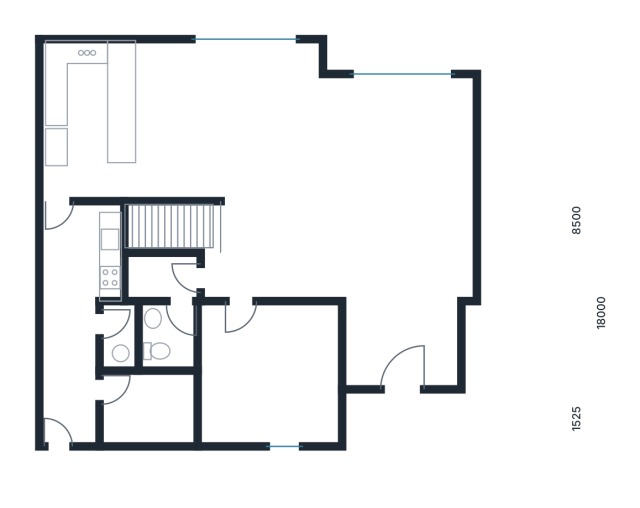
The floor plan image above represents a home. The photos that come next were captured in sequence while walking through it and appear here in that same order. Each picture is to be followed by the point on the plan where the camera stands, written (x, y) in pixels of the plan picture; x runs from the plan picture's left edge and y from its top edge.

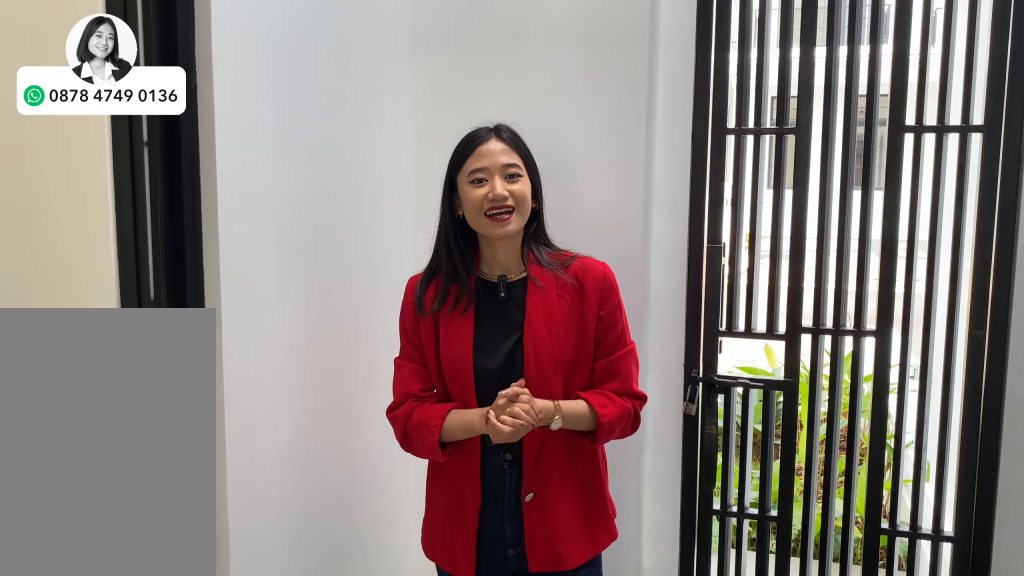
(71, 402)
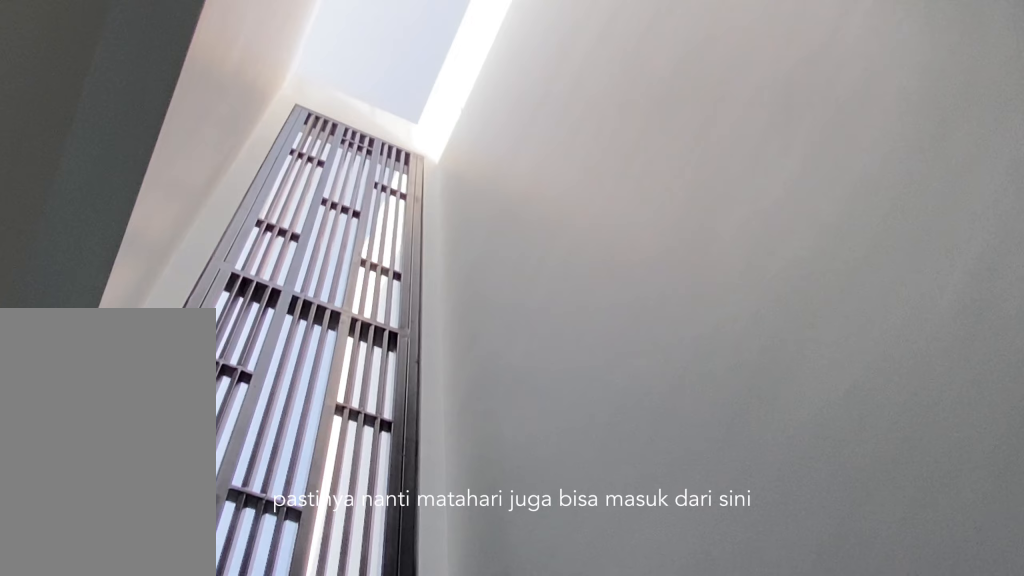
(71, 402)
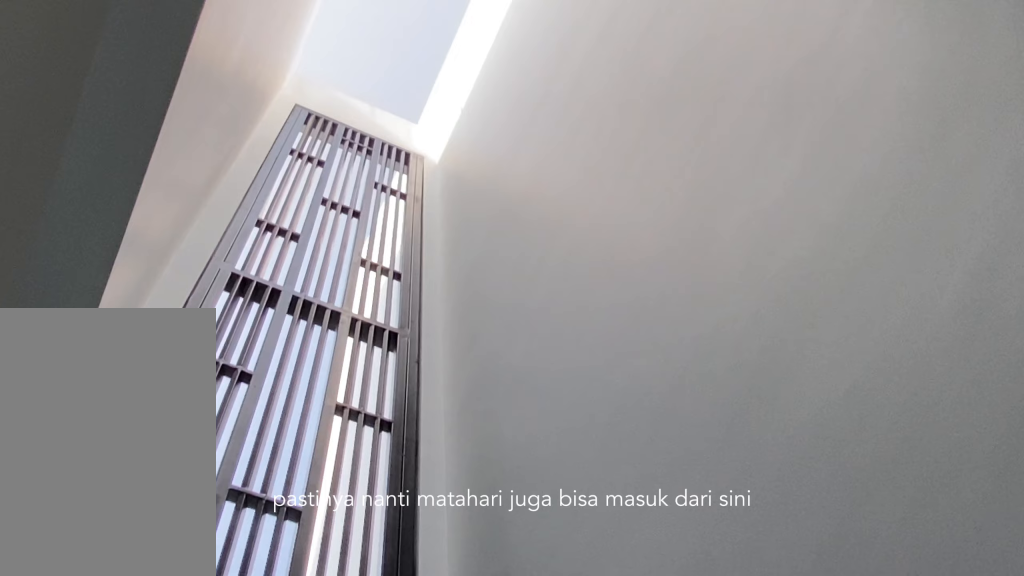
(71, 402)
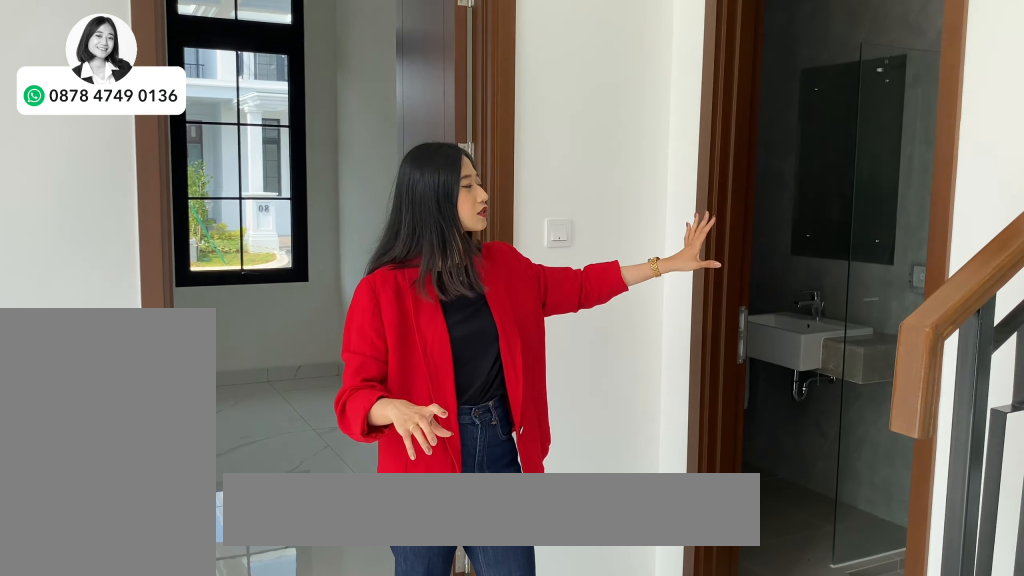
(258, 262)
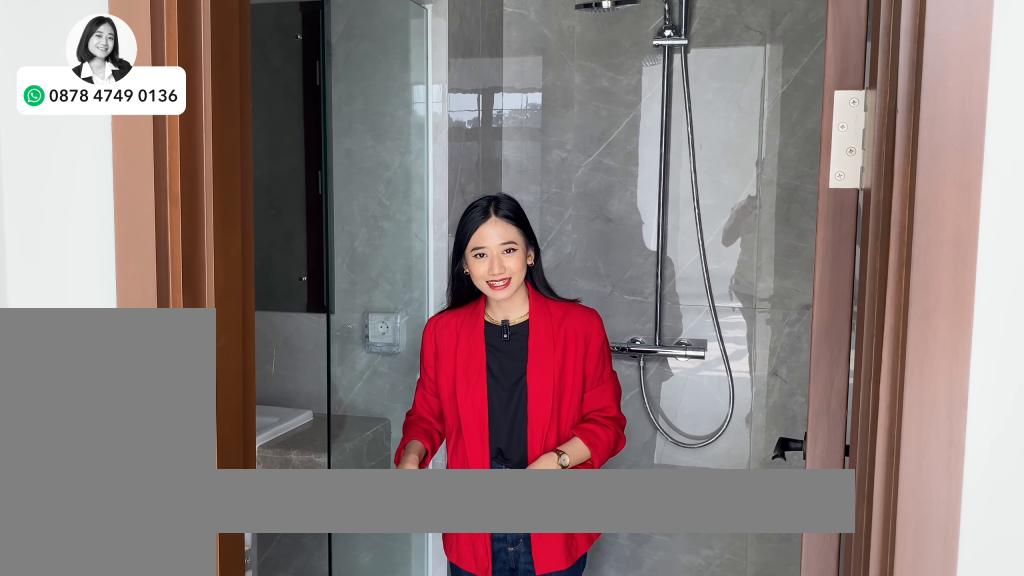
(169, 300)
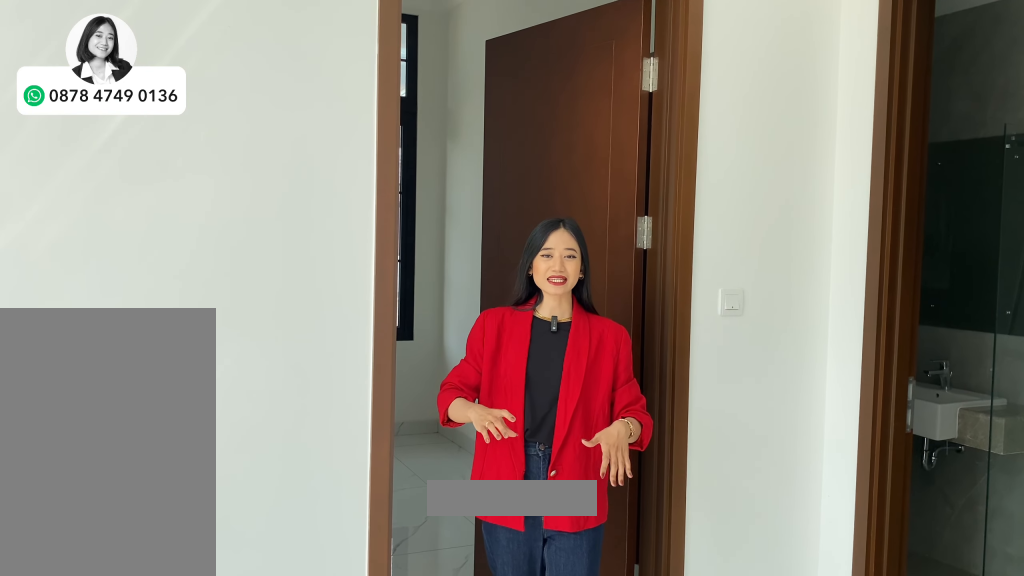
(258, 274)
